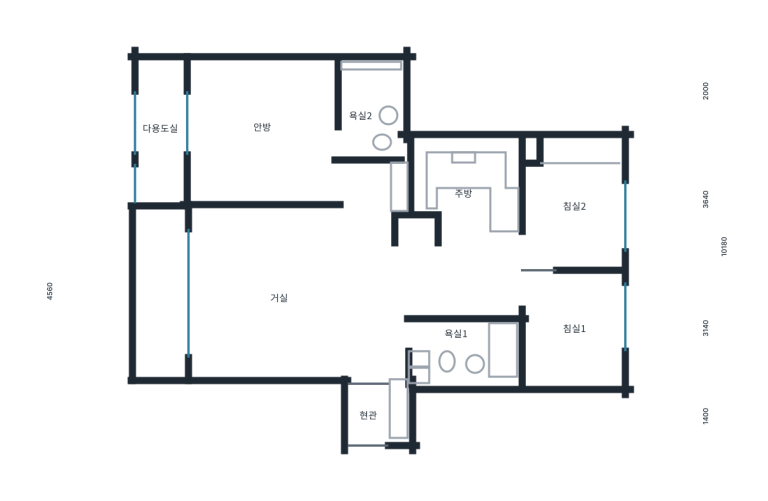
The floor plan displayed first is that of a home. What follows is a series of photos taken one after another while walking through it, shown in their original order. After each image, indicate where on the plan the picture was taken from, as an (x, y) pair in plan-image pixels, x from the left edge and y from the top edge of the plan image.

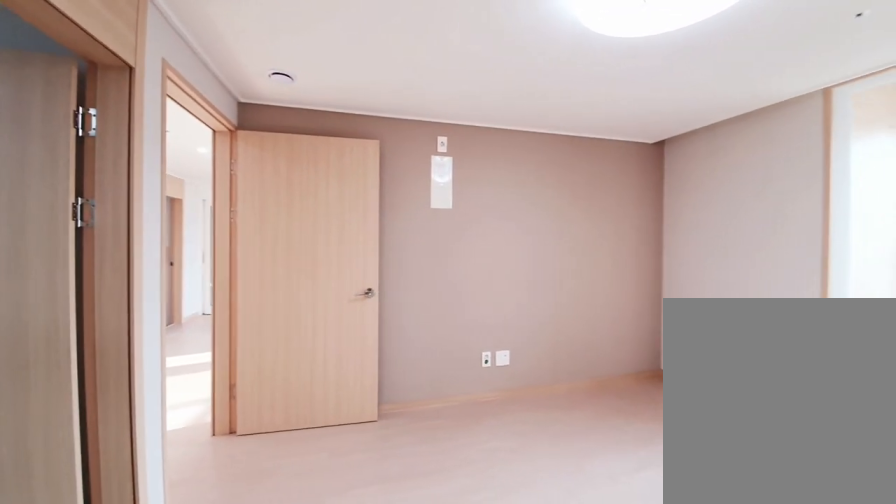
(252, 161)
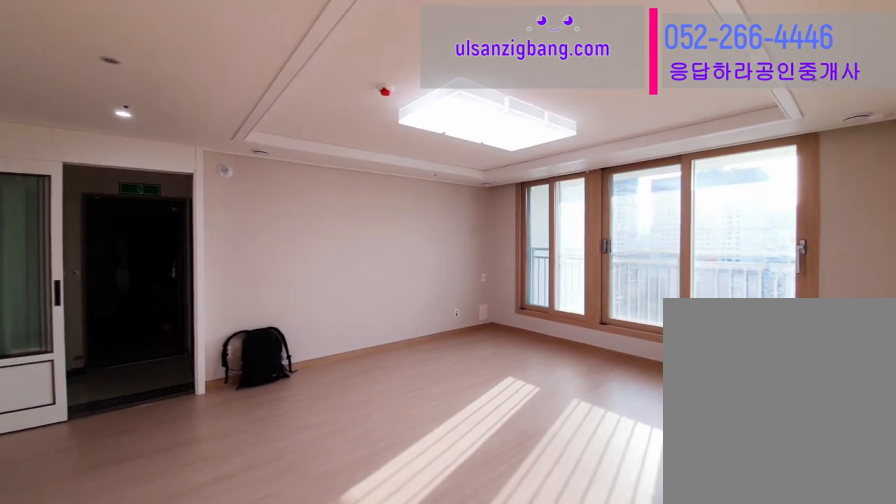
(374, 263)
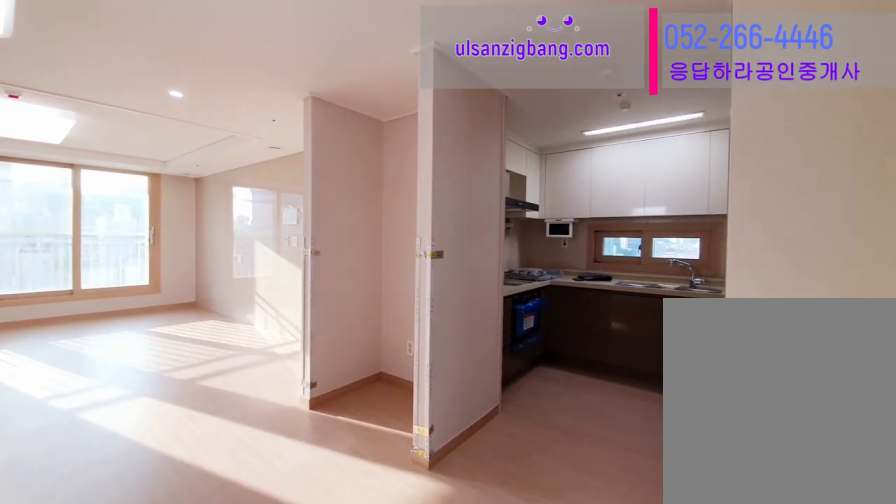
(490, 267)
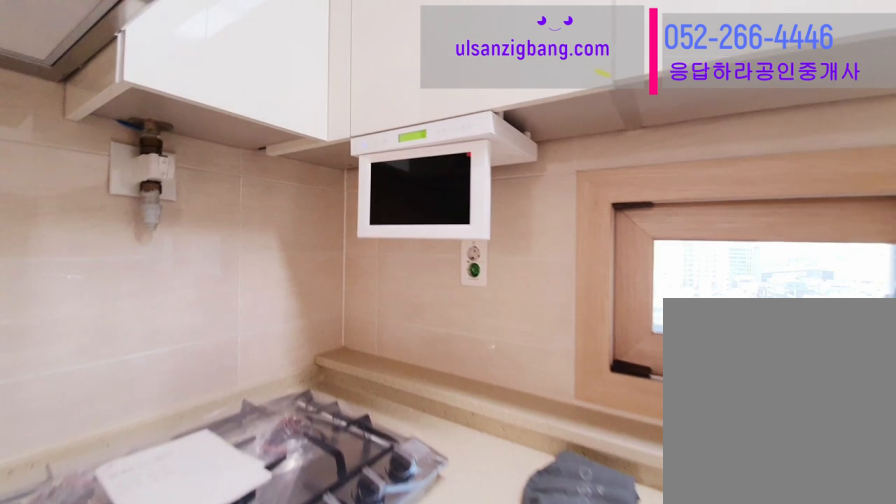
(470, 203)
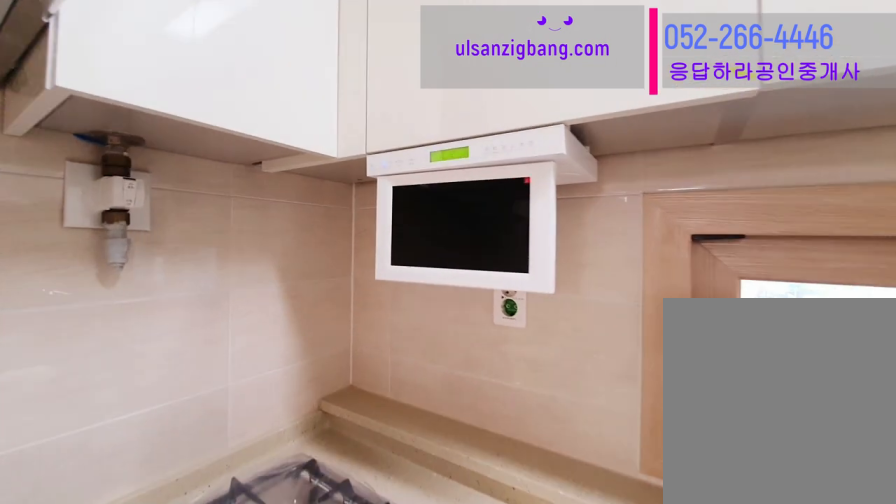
(468, 202)
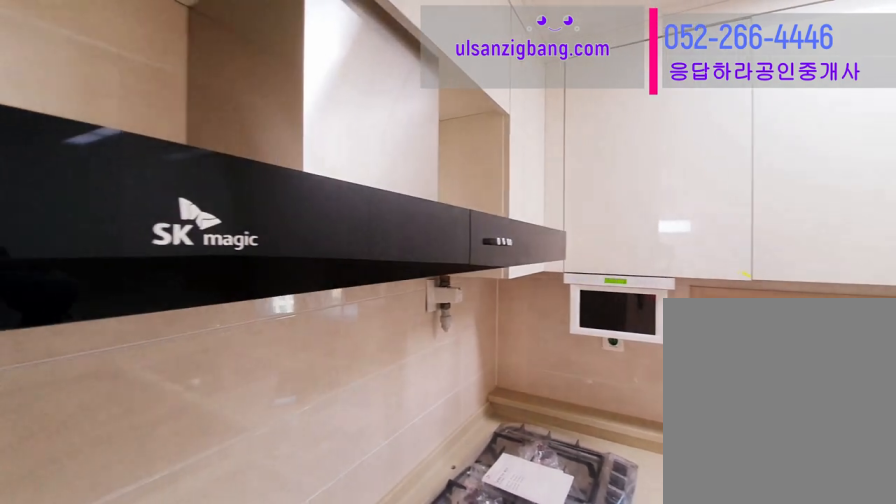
(468, 202)
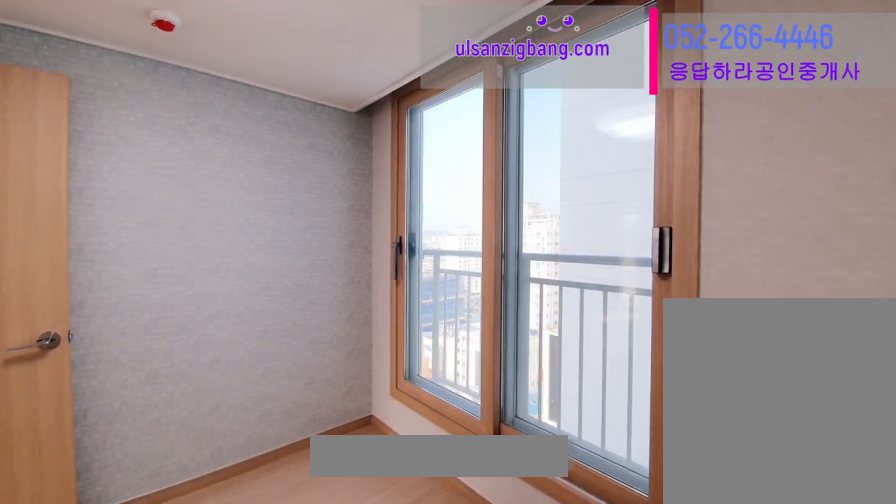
(581, 326)
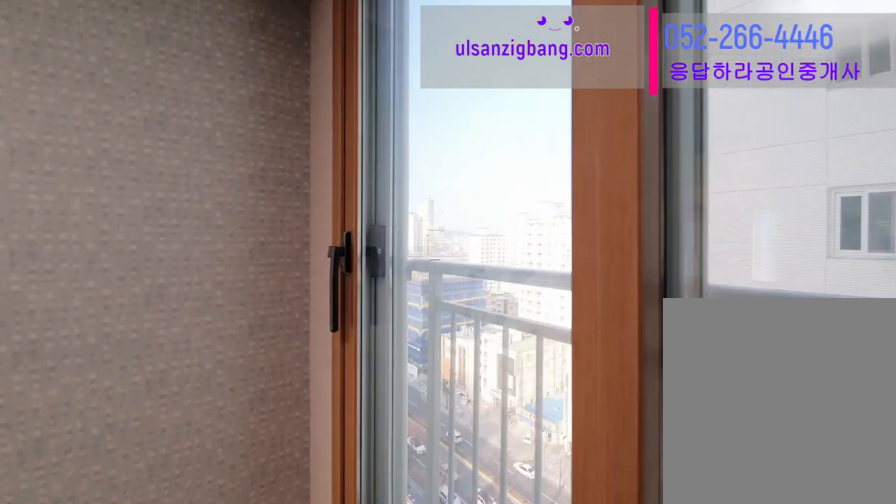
(581, 325)
